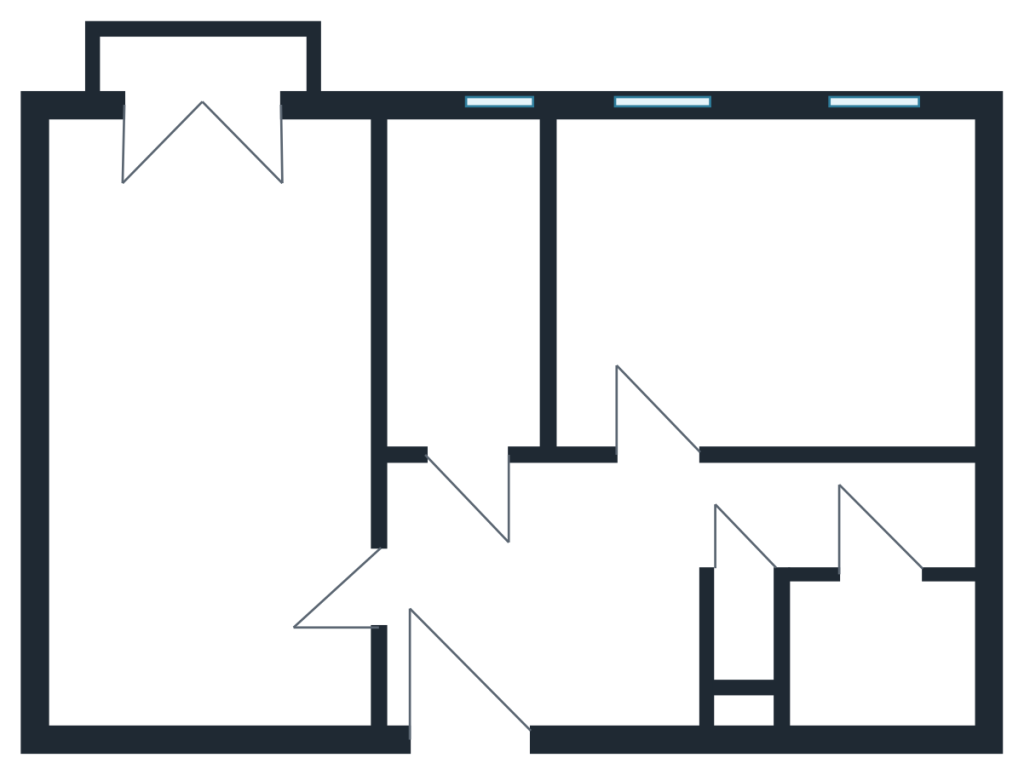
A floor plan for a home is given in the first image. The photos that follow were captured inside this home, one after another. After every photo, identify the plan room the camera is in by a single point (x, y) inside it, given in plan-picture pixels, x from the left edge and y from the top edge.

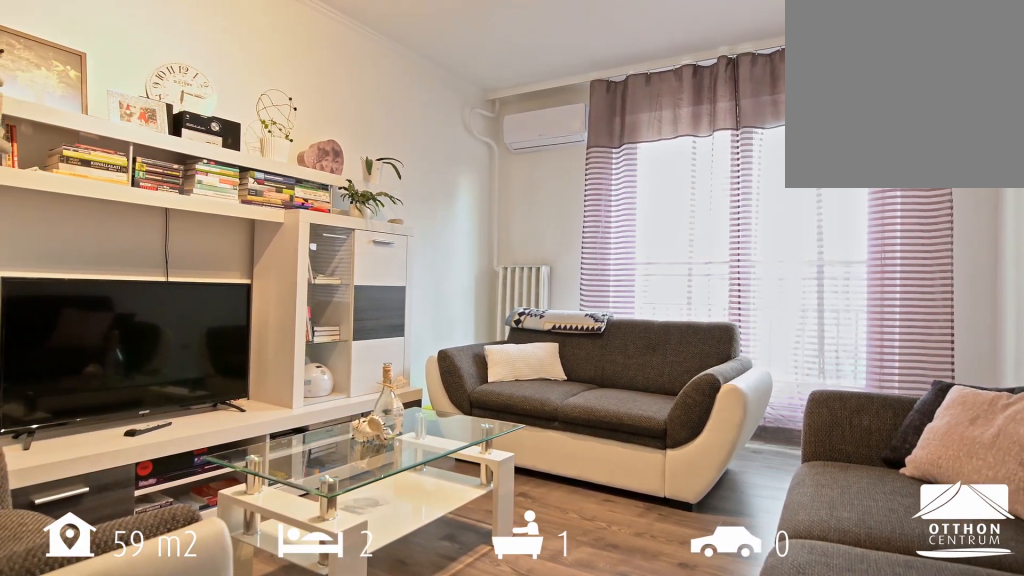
(214, 428)
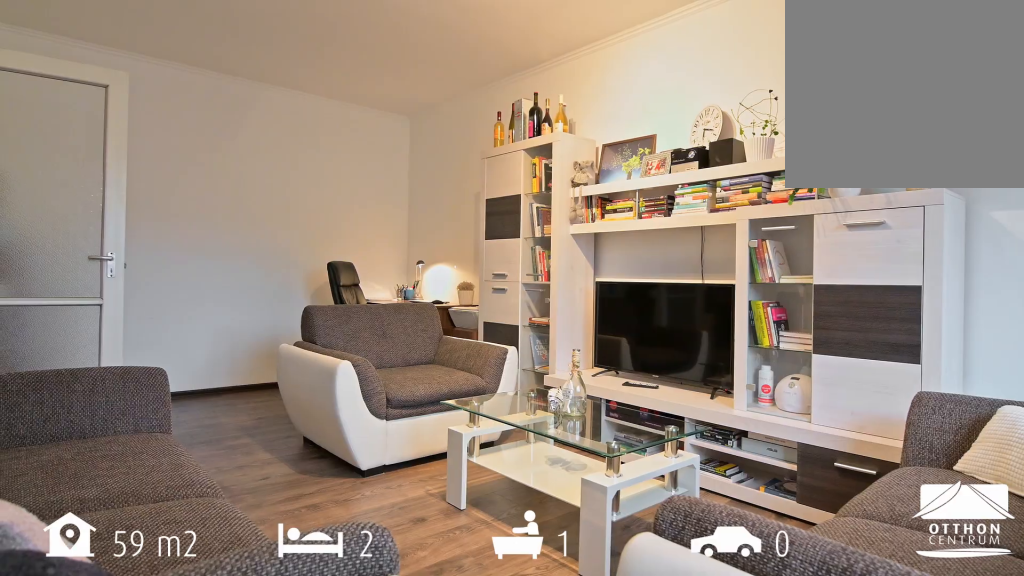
(214, 427)
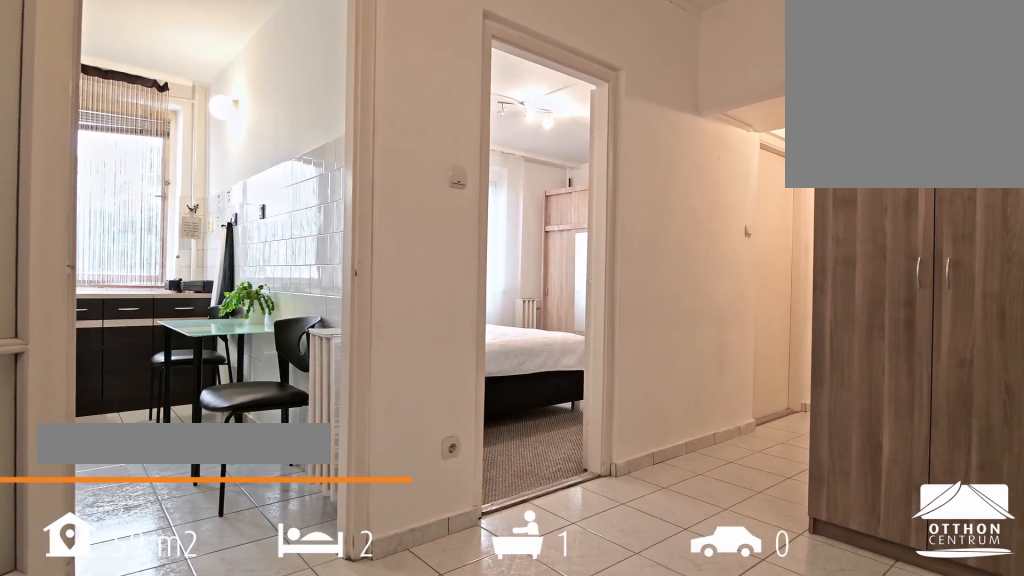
(545, 610)
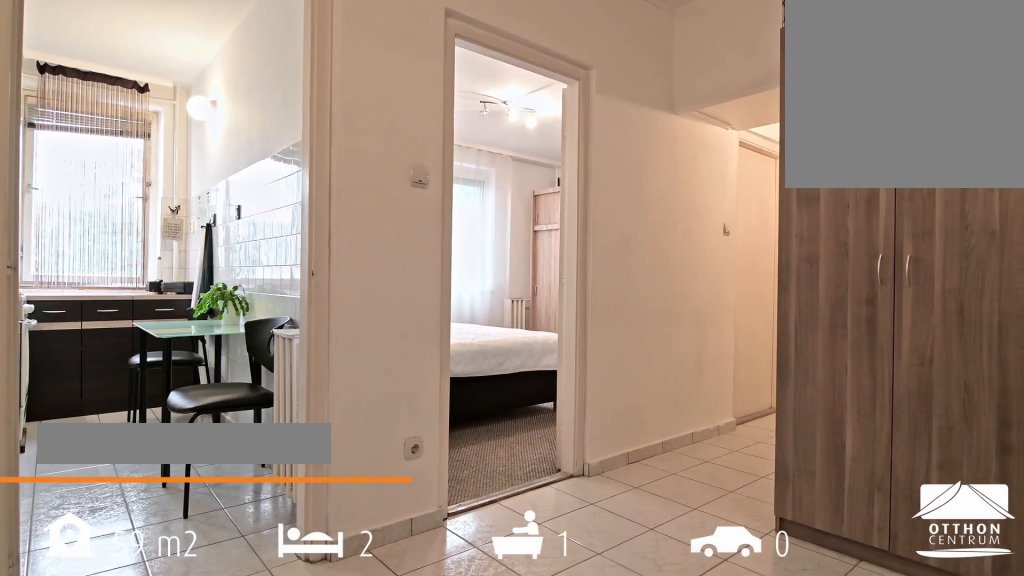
(545, 610)
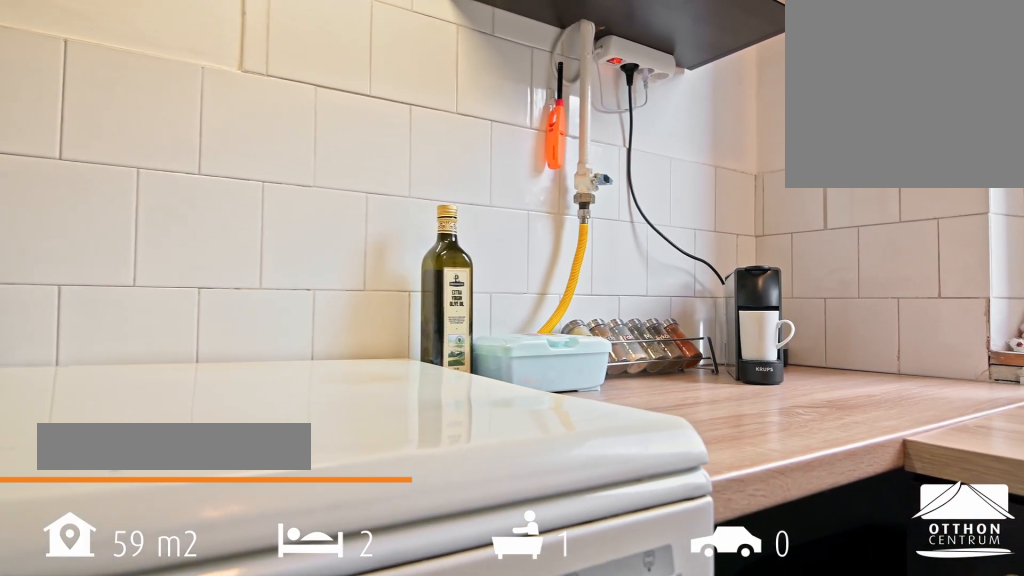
(475, 308)
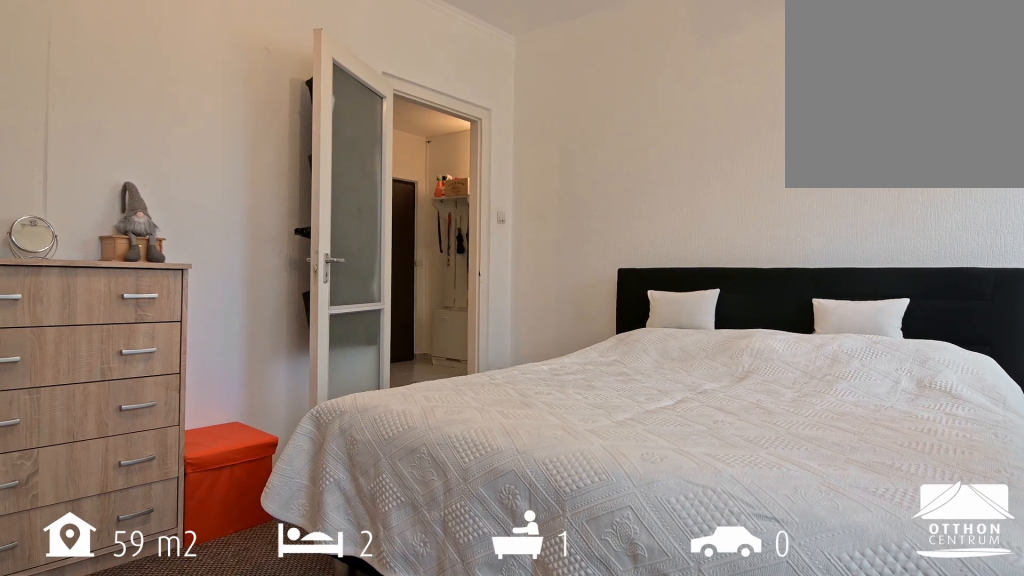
(772, 287)
